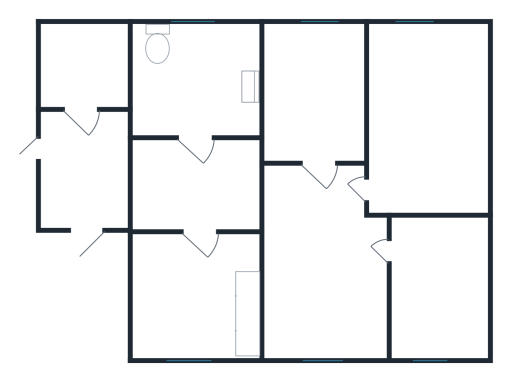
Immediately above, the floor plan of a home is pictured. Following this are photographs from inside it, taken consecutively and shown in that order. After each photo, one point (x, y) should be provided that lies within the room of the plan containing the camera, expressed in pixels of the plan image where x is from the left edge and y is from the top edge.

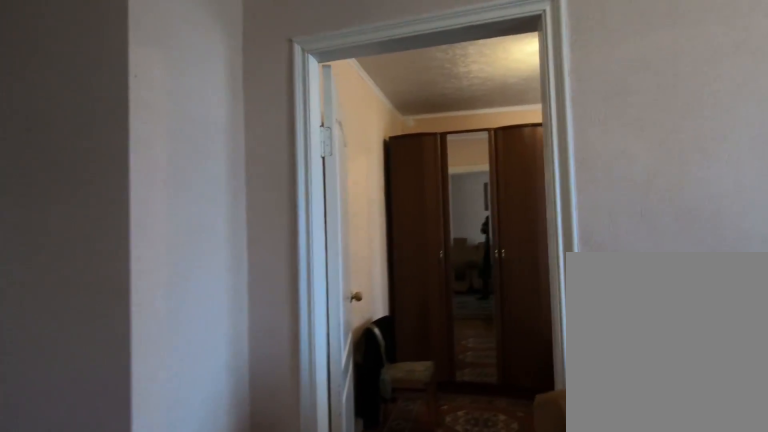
(321, 344)
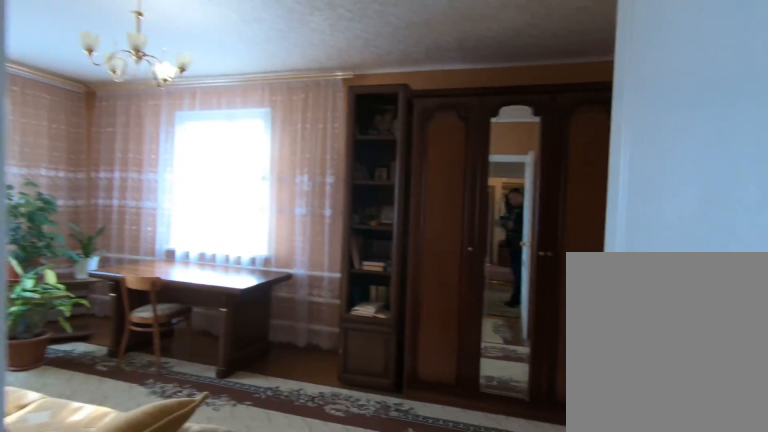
(396, 198)
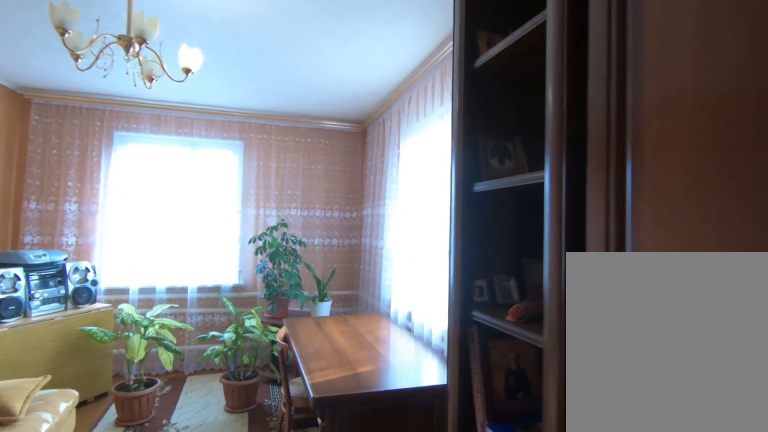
(388, 196)
